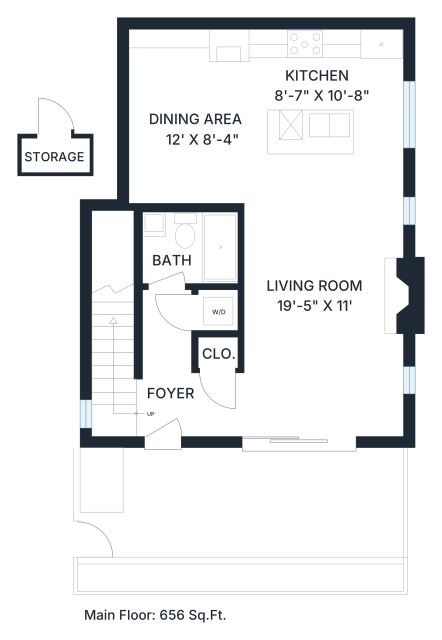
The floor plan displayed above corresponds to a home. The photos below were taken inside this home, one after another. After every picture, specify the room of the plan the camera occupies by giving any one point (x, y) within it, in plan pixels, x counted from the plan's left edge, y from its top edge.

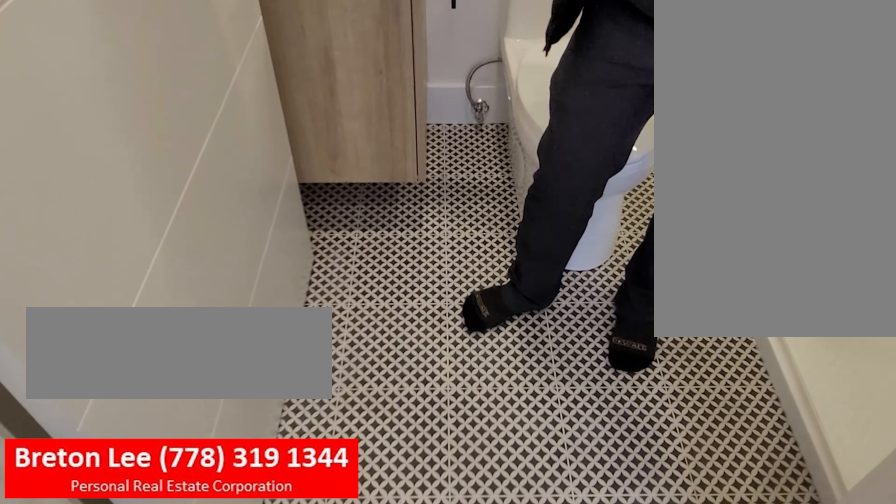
(173, 263)
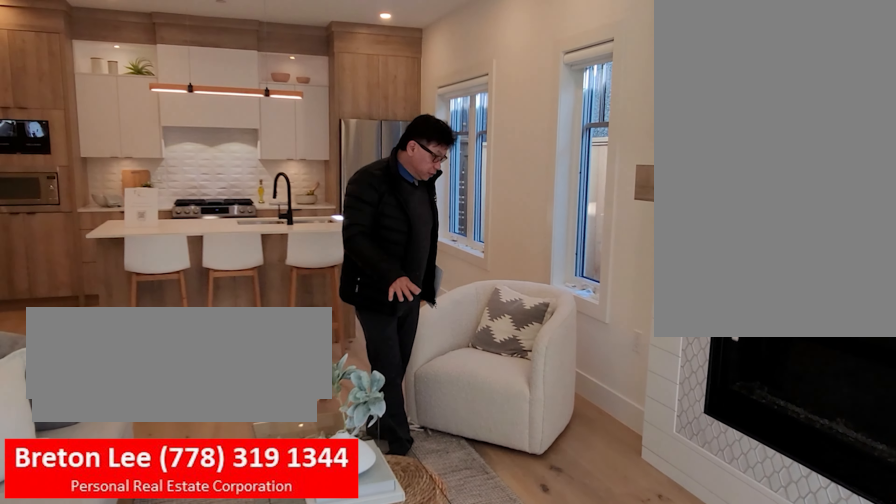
(311, 345)
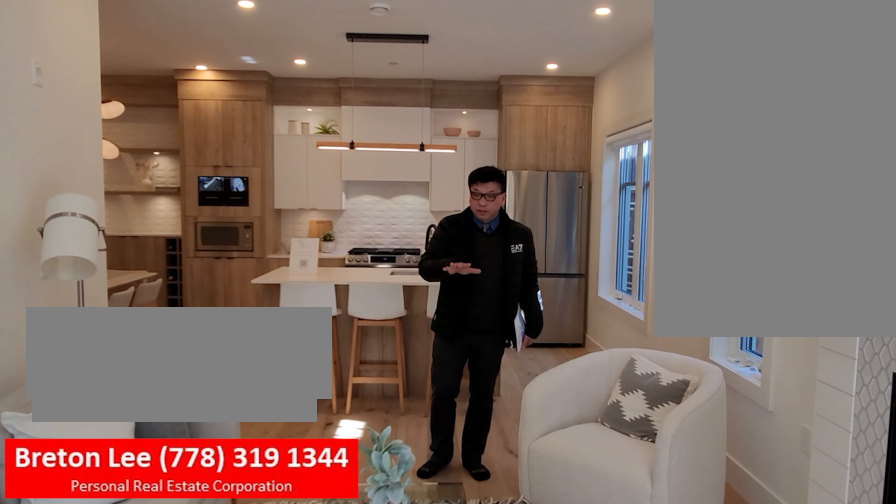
(311, 345)
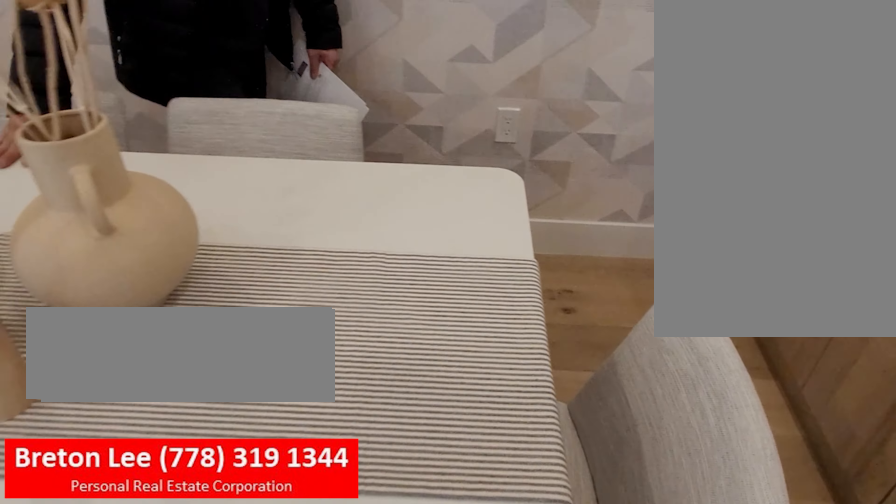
(192, 174)
